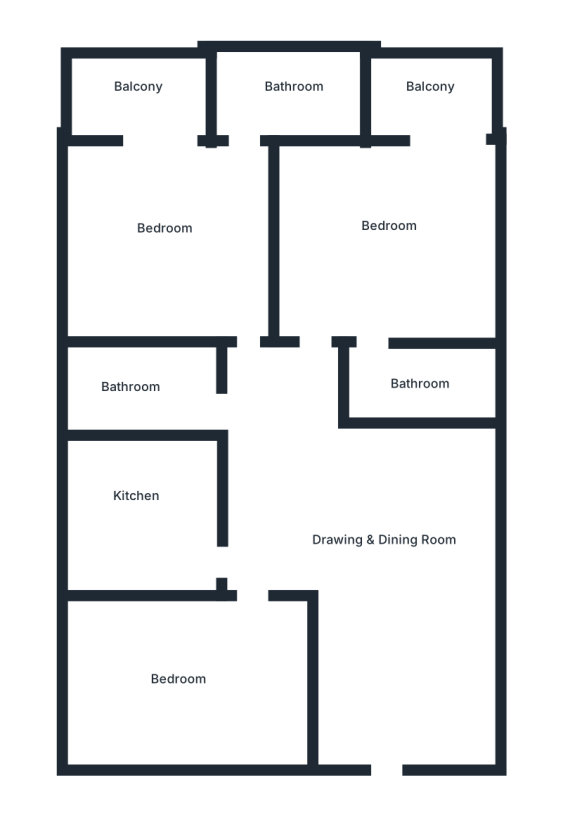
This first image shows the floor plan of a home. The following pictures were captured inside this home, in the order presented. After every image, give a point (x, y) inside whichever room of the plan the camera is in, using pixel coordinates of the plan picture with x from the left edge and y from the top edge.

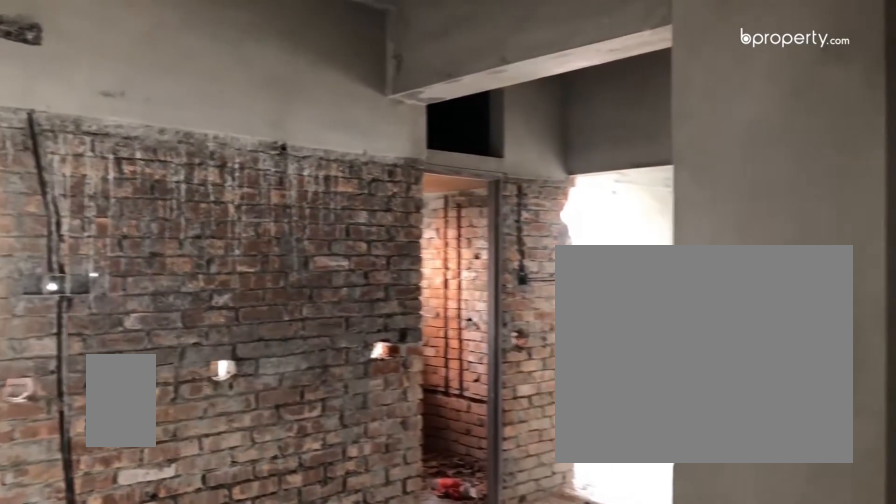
(381, 546)
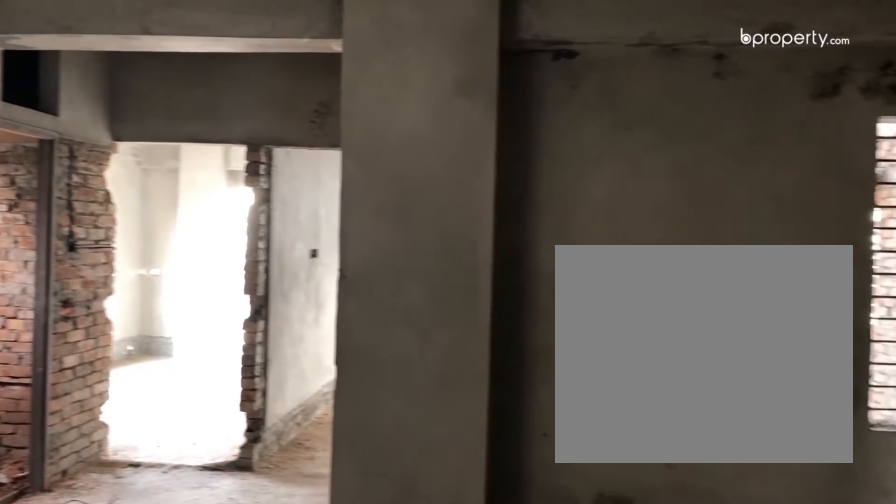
(381, 546)
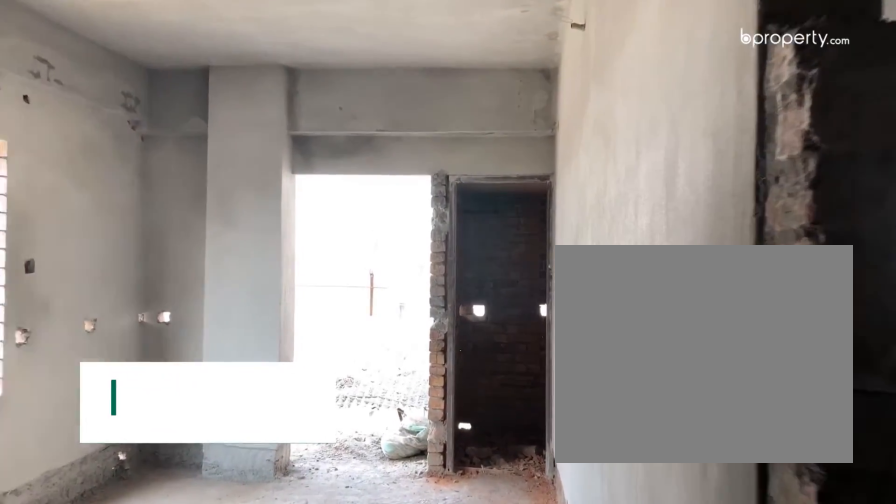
(168, 232)
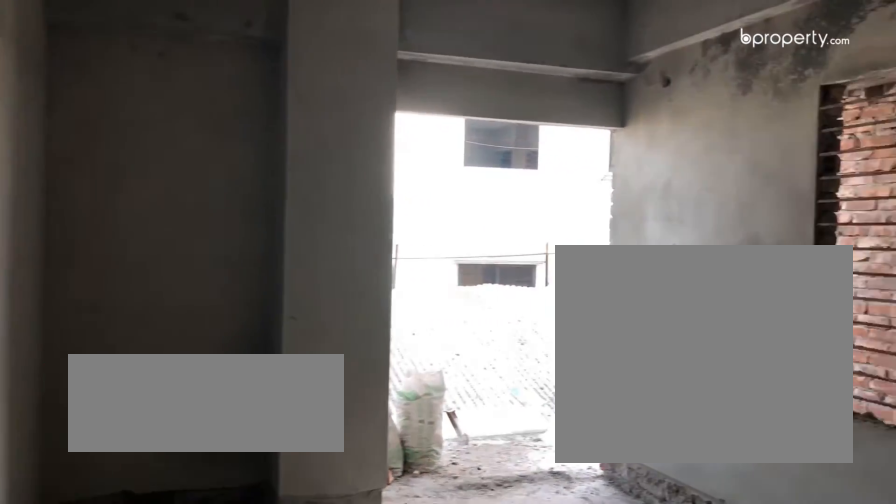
(395, 225)
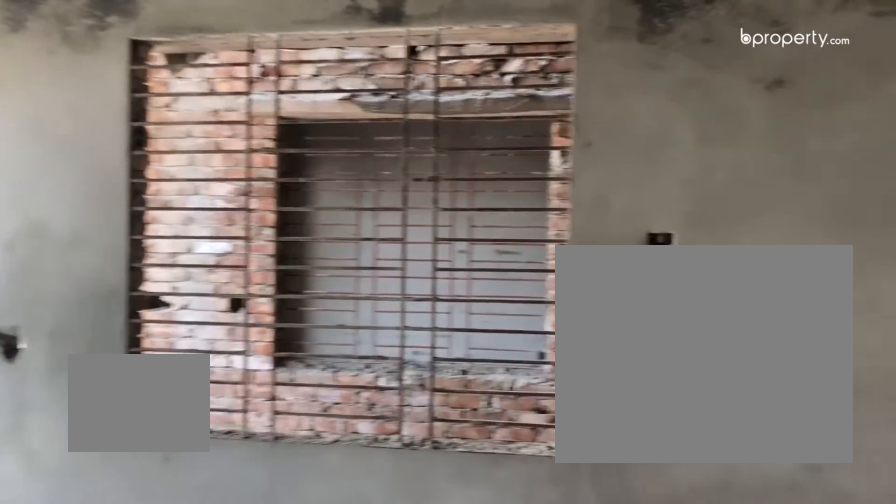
(395, 225)
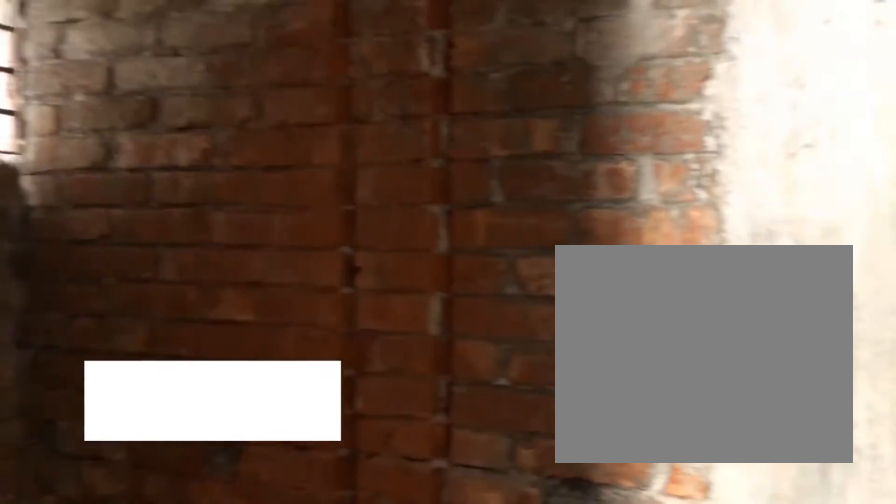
(423, 380)
